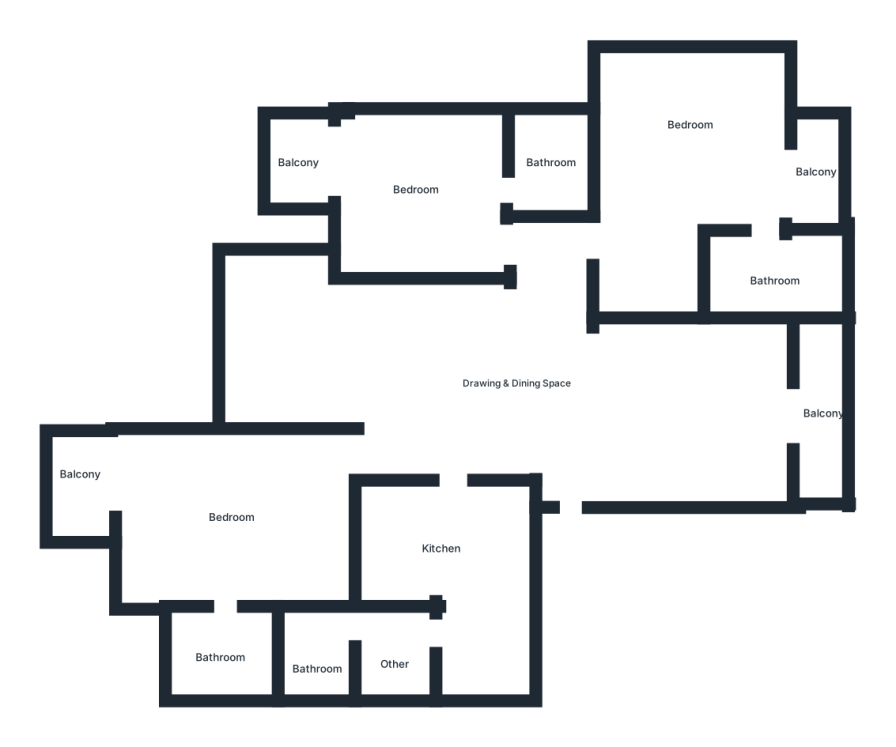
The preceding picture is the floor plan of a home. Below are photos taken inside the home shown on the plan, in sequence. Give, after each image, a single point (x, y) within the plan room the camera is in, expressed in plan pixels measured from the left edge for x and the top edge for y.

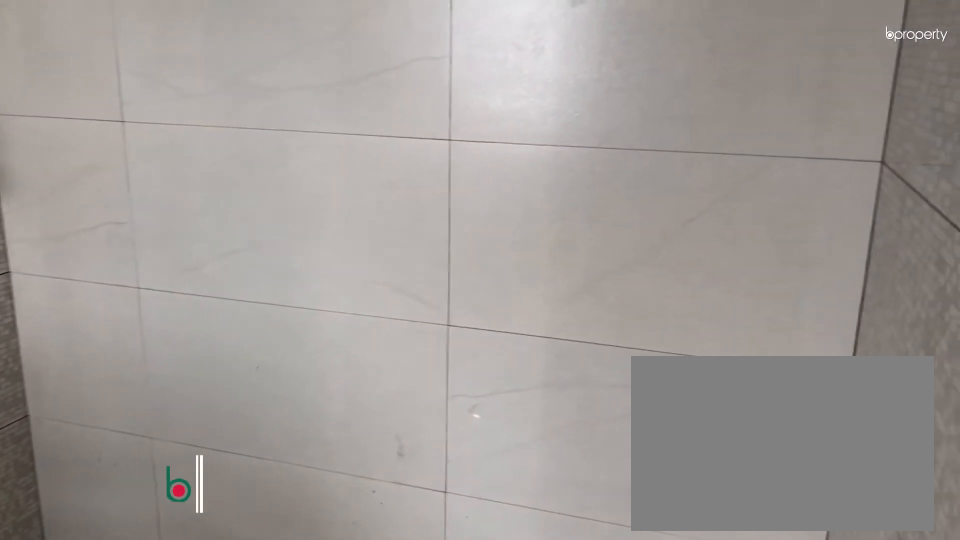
(767, 274)
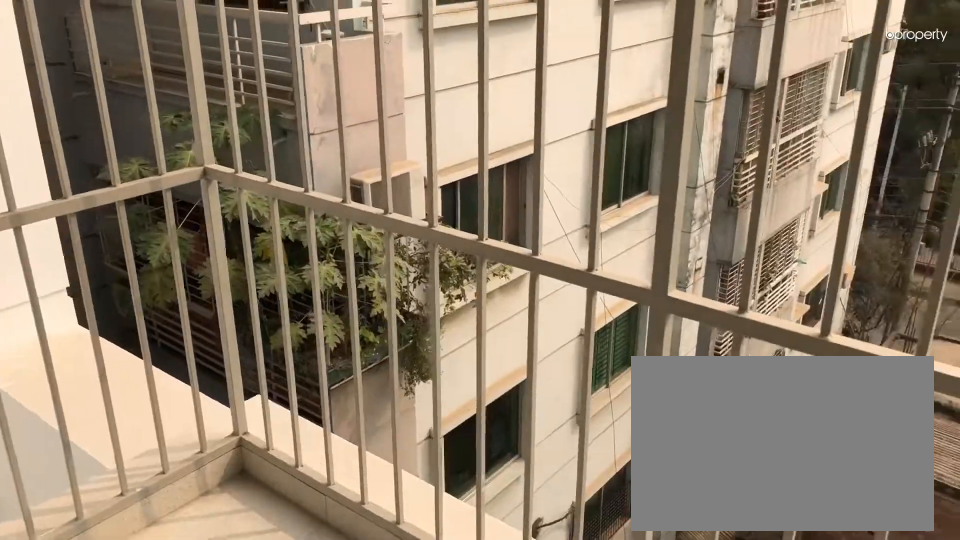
(821, 178)
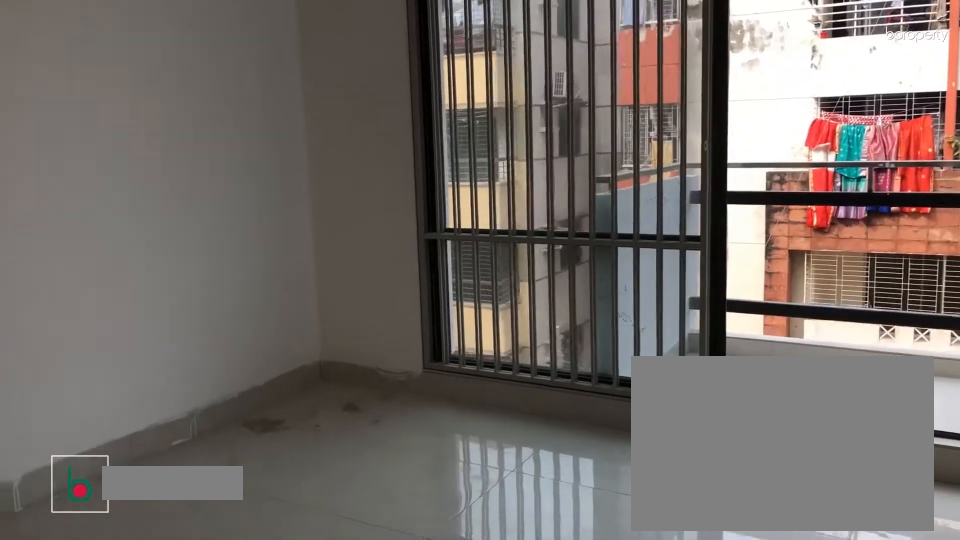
(227, 531)
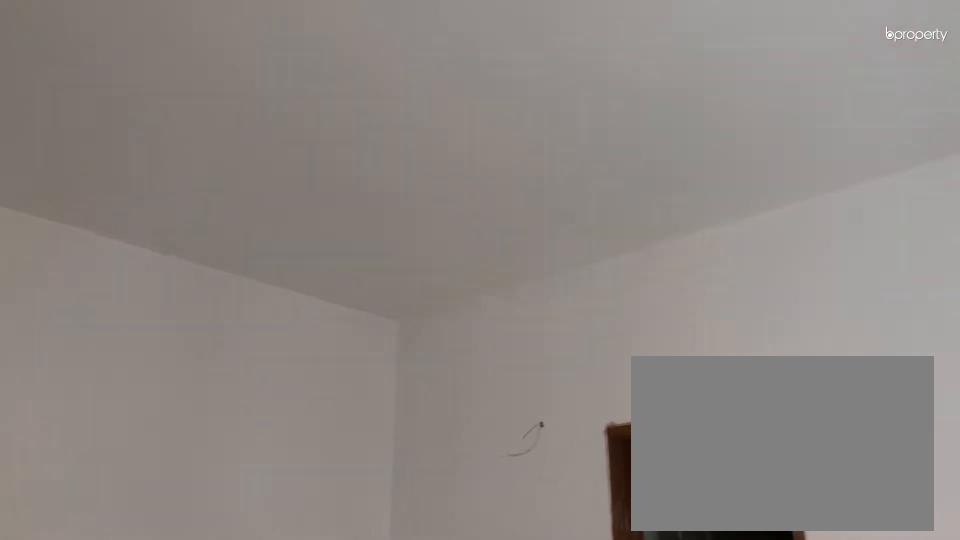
(227, 531)
